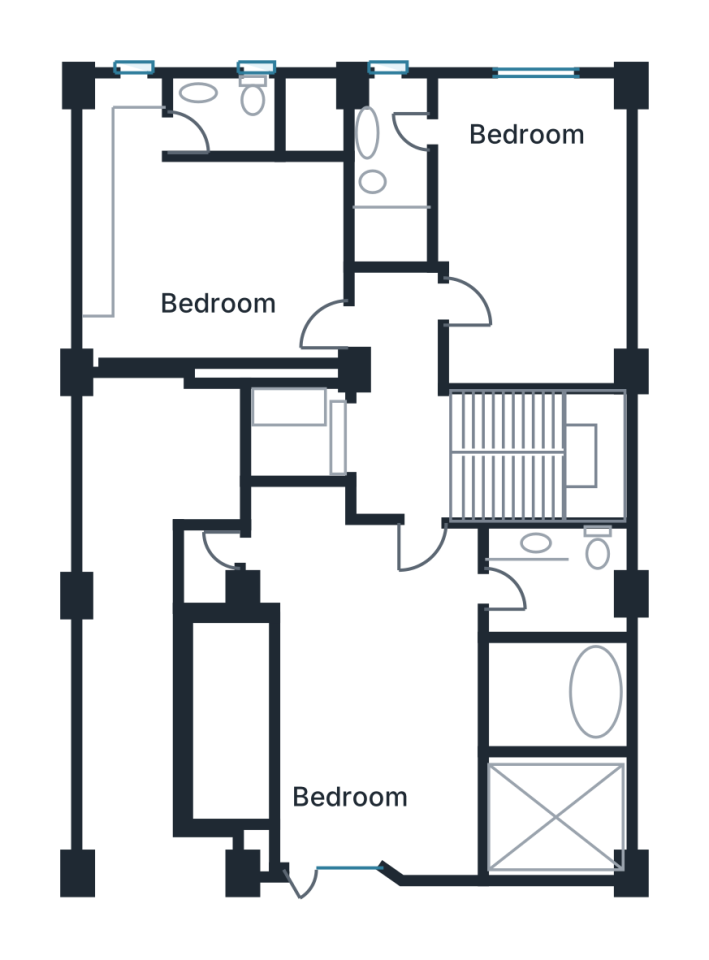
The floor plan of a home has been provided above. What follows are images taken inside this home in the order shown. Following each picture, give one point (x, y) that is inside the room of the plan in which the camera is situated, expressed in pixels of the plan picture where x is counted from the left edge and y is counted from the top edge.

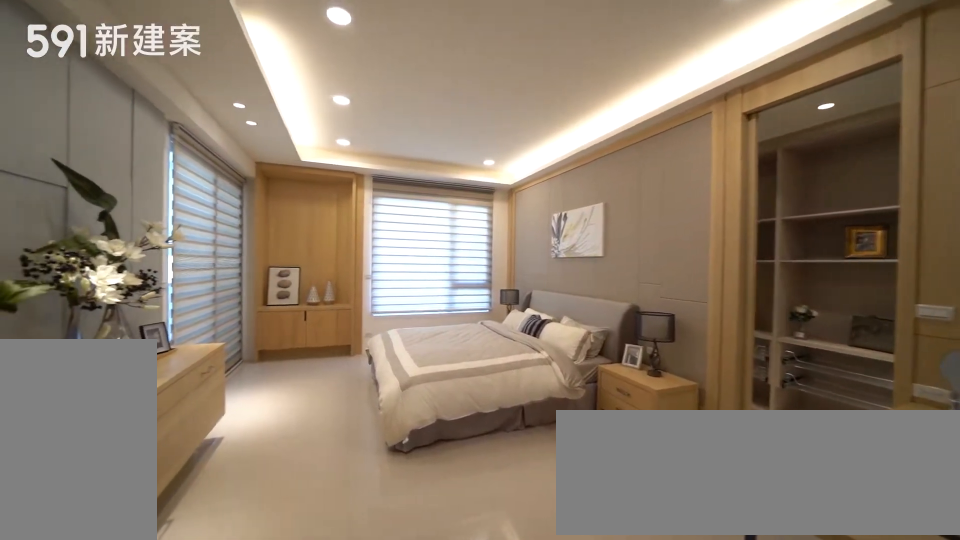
(341, 710)
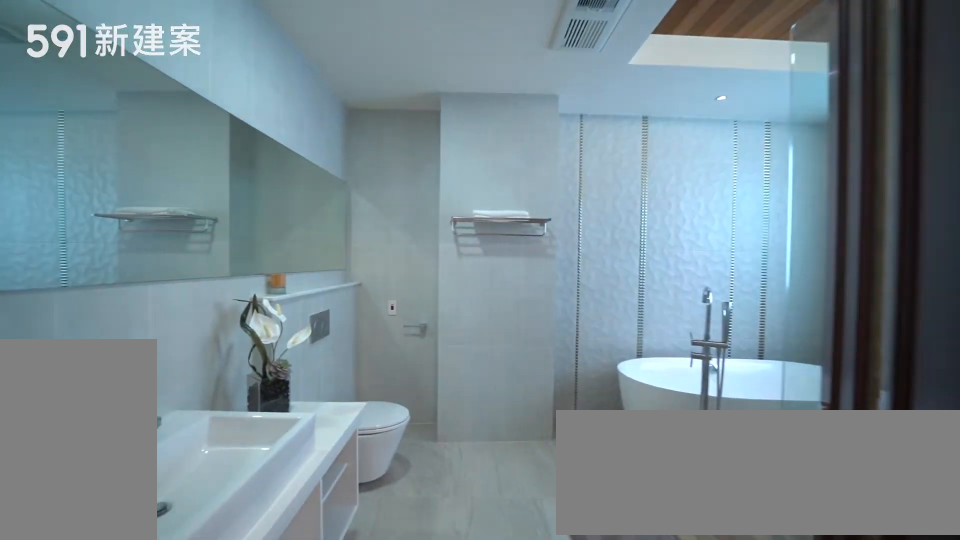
(560, 644)
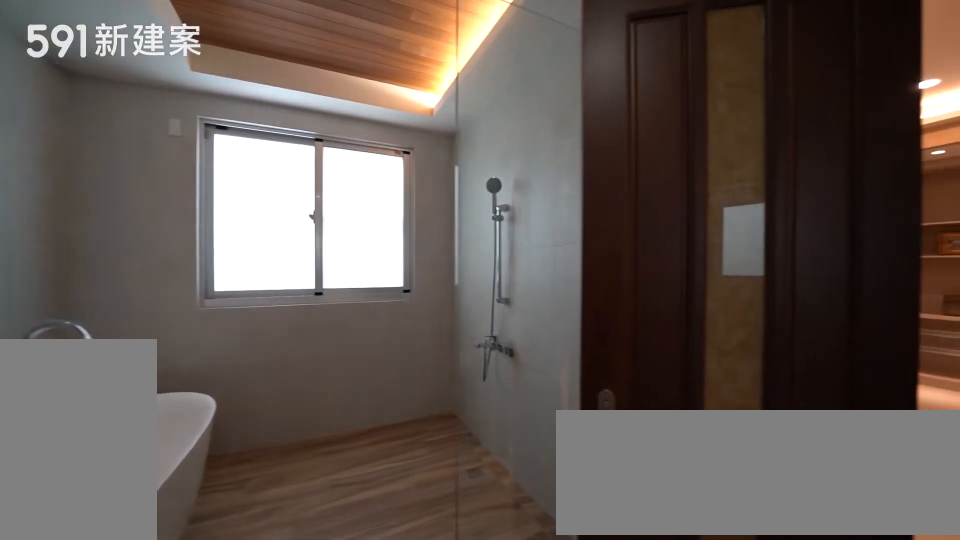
(560, 644)
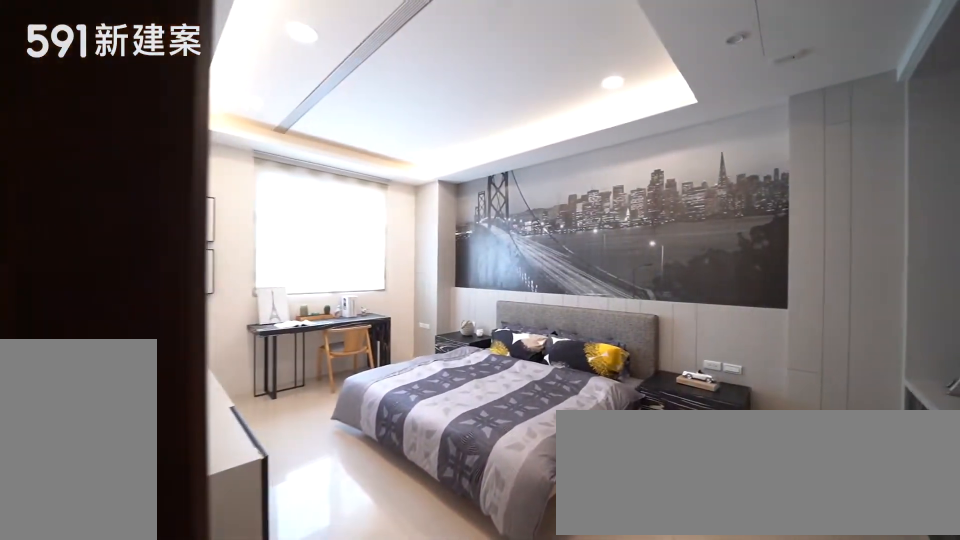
(536, 227)
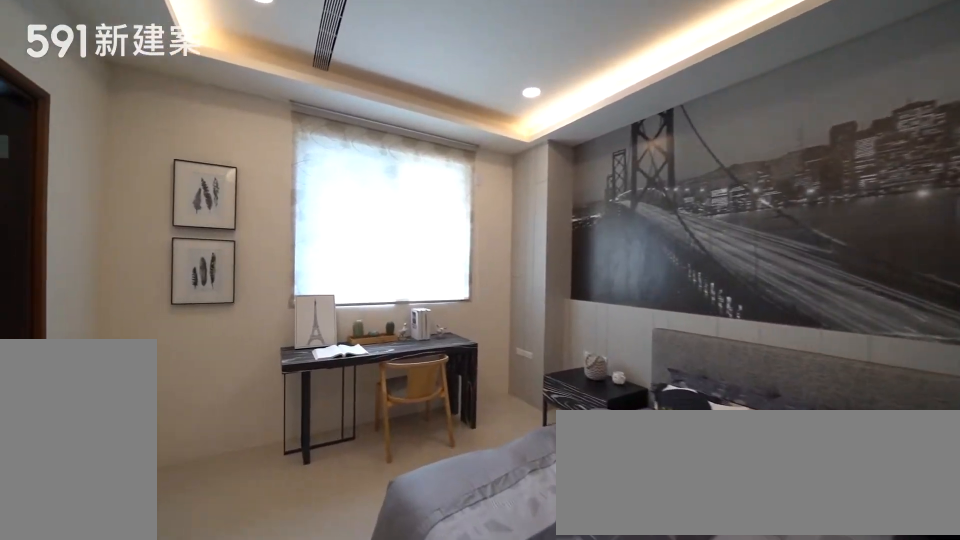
(536, 227)
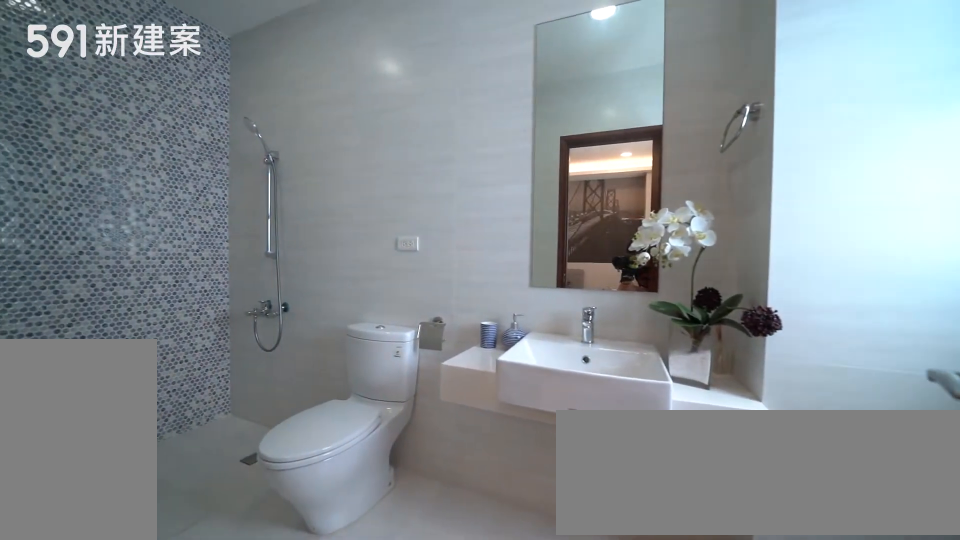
(399, 182)
